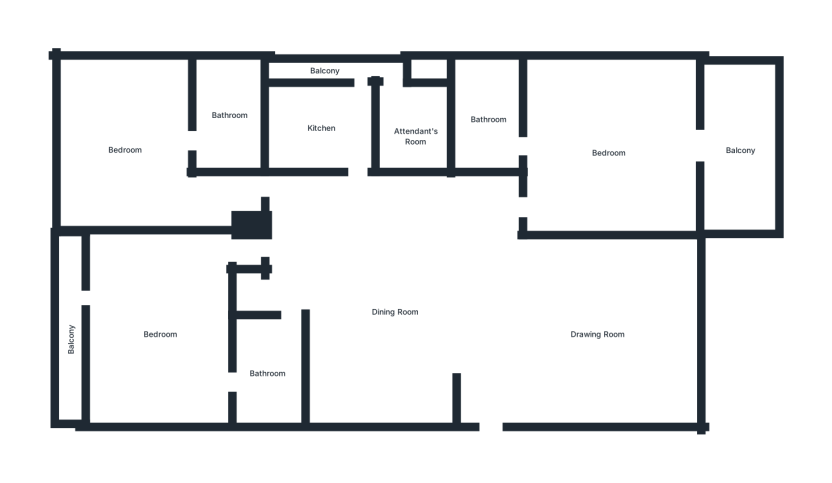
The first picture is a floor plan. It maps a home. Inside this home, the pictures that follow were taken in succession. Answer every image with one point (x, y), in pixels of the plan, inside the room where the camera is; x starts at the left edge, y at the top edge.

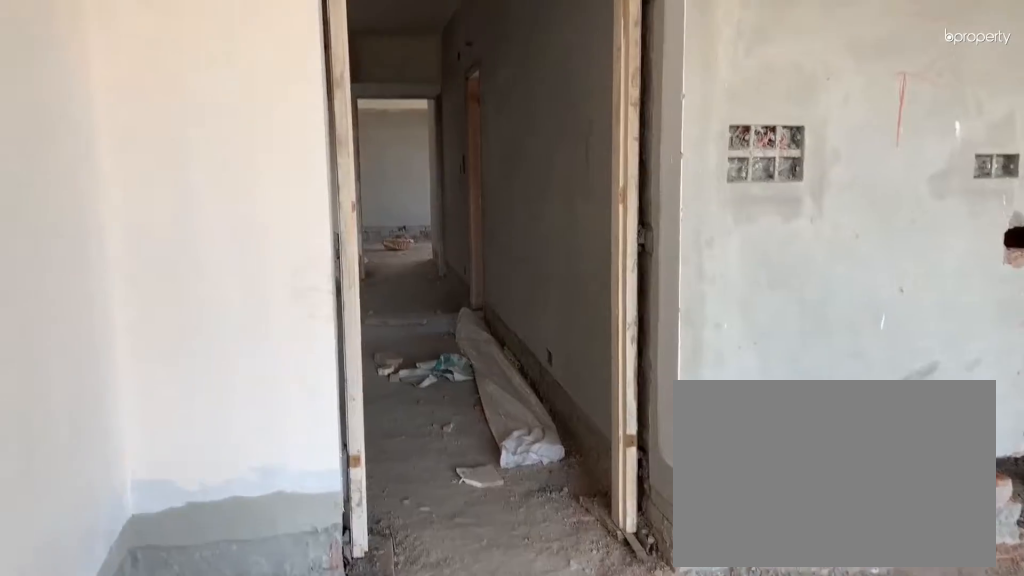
(605, 148)
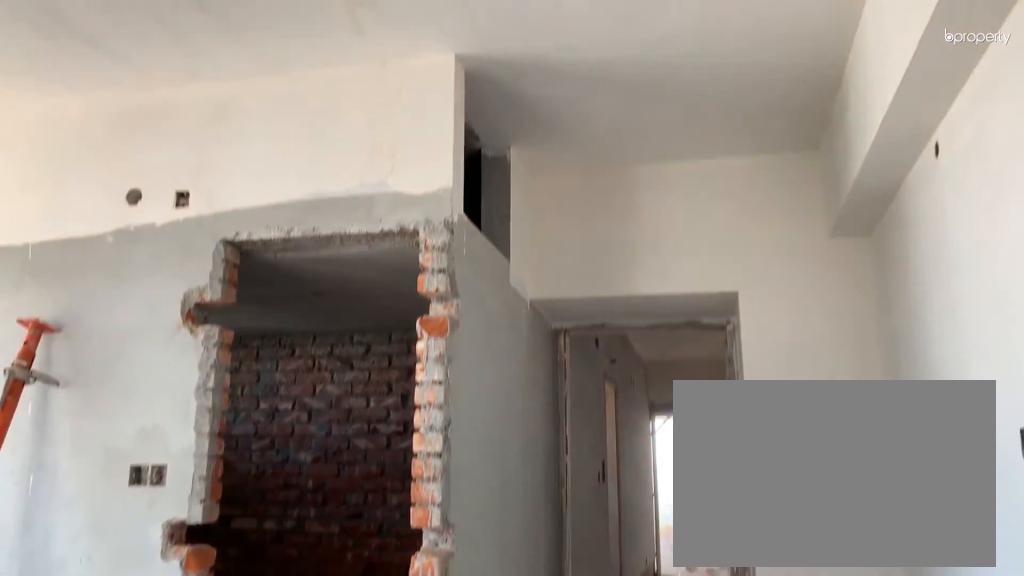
(124, 152)
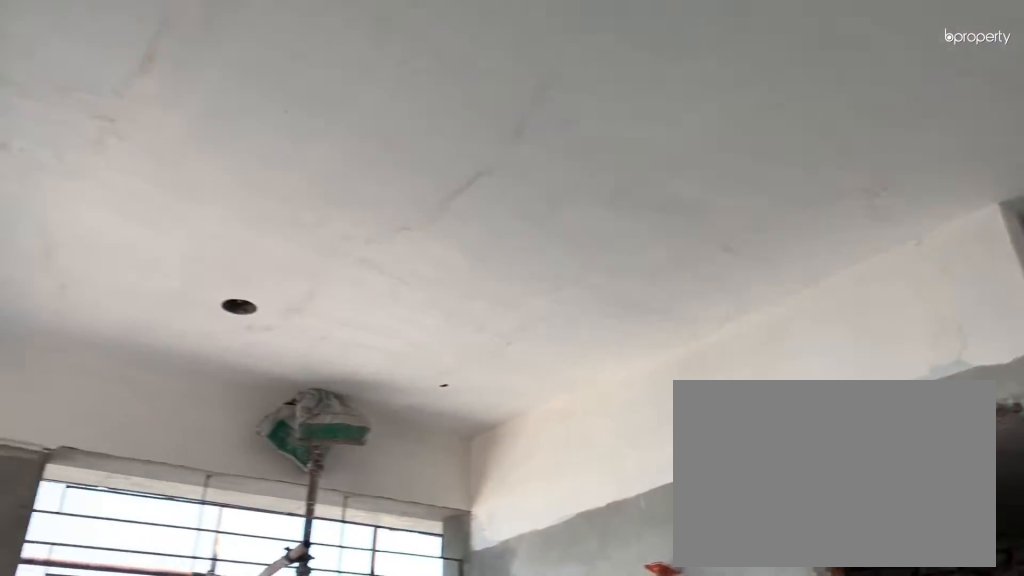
(124, 152)
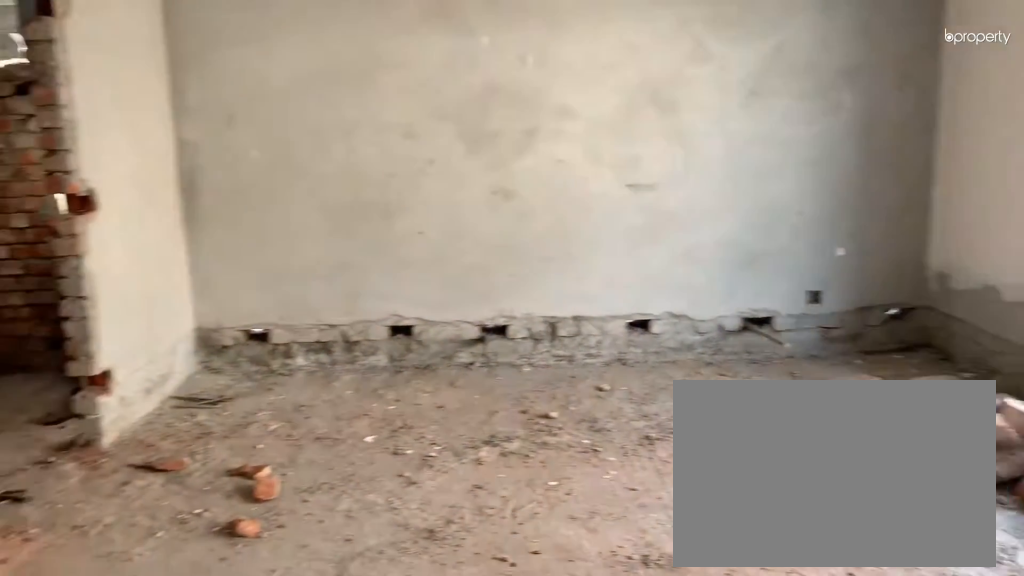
(161, 339)
